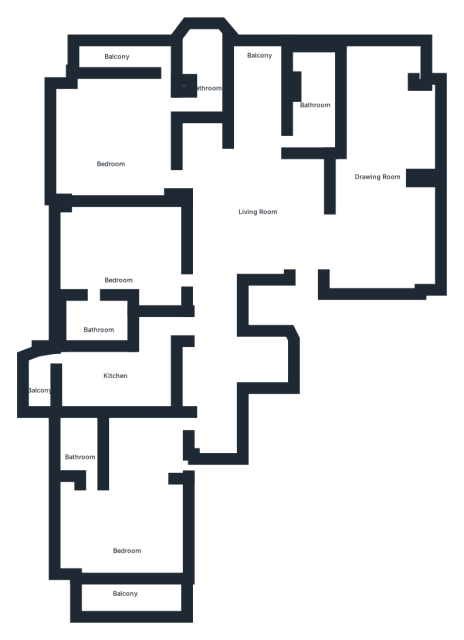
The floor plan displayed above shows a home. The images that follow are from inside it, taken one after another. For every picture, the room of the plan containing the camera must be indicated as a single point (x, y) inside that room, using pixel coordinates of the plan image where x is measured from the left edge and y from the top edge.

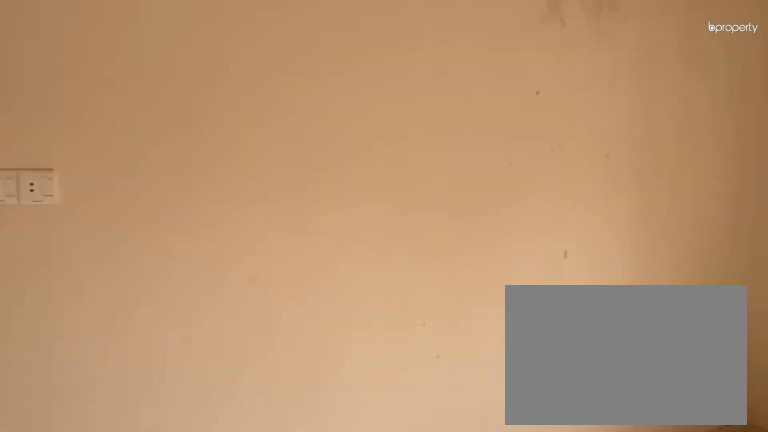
(376, 172)
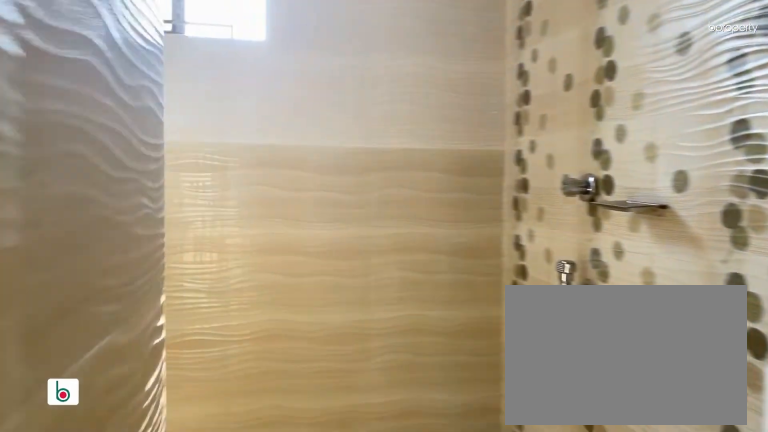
(316, 100)
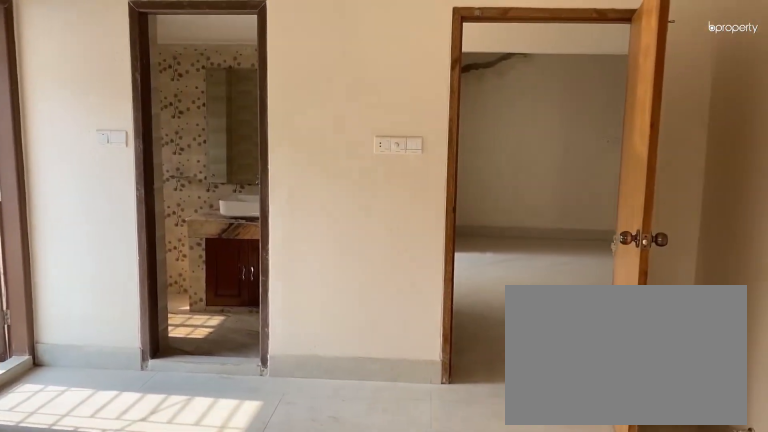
(115, 152)
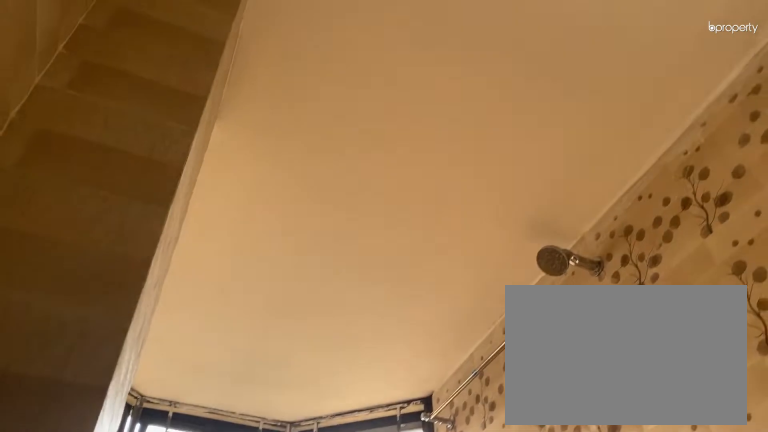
(210, 83)
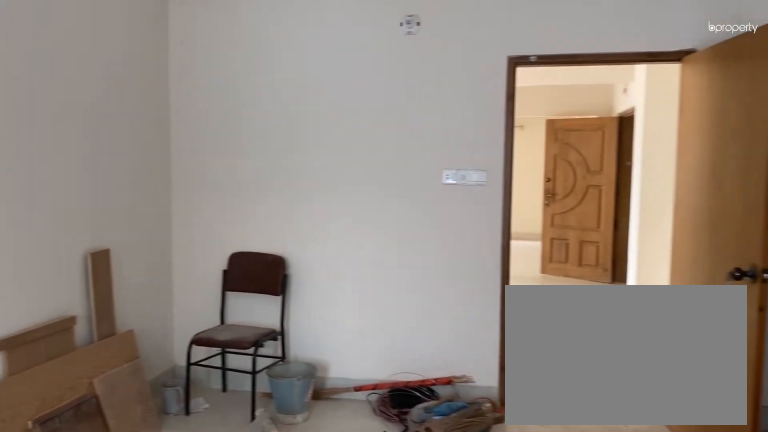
(118, 261)
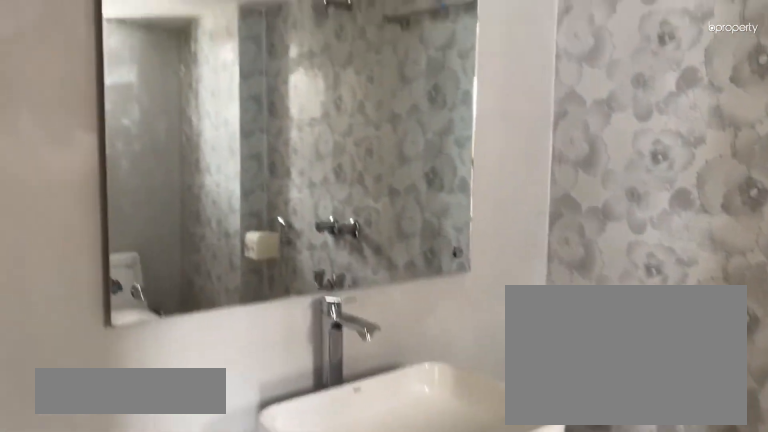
(95, 324)
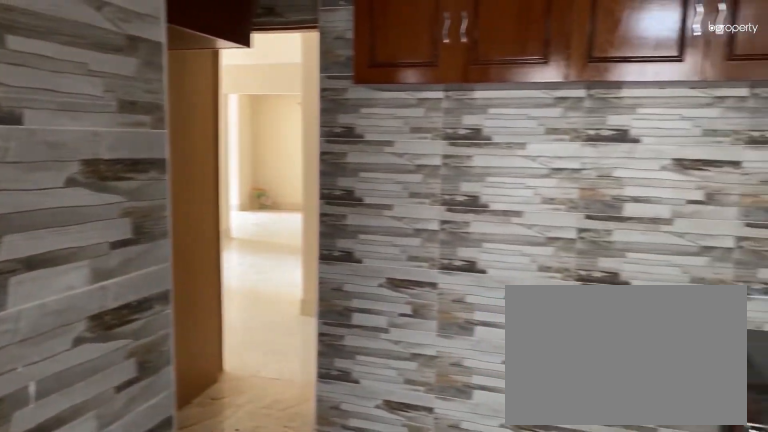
(111, 385)
